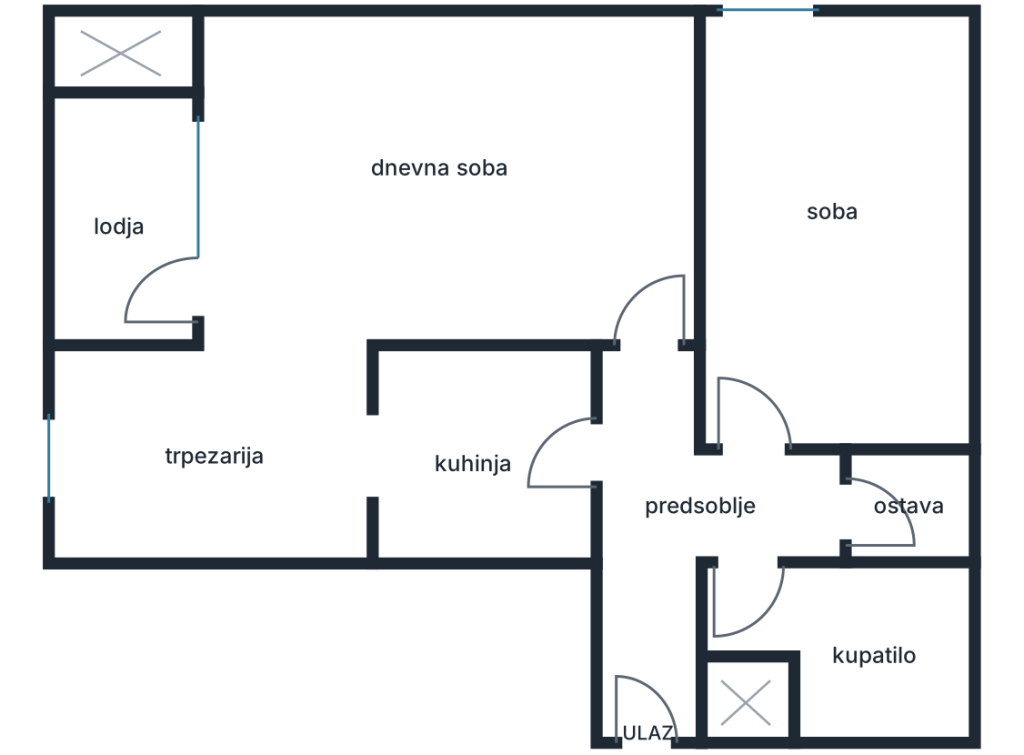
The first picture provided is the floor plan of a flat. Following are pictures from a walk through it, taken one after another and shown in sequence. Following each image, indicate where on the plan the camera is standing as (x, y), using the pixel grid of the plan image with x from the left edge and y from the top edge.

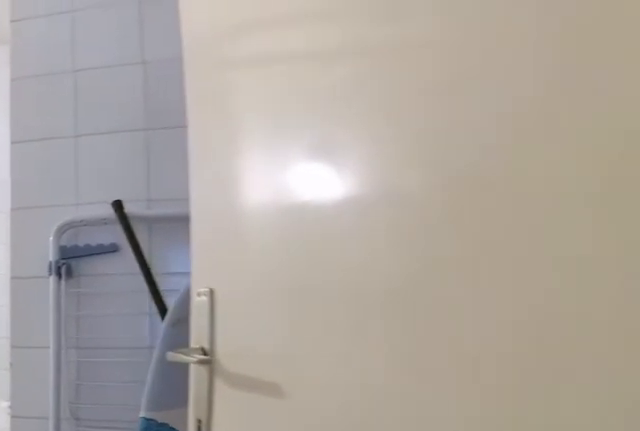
(769, 510)
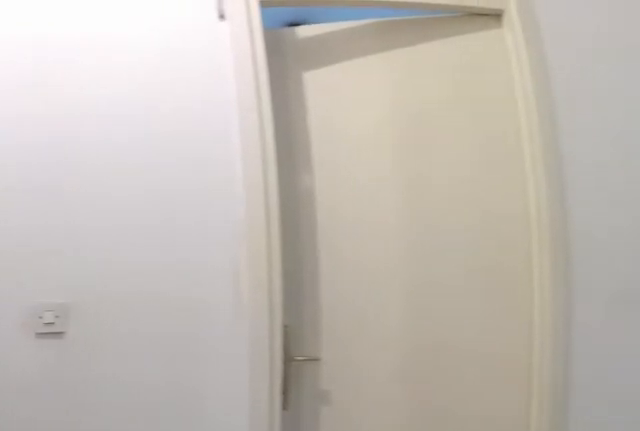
(797, 510)
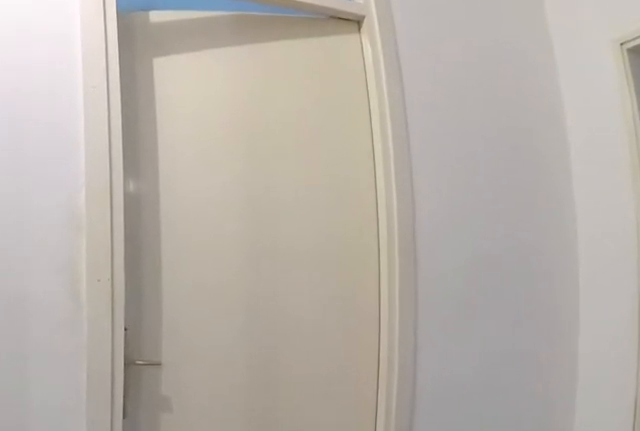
(769, 521)
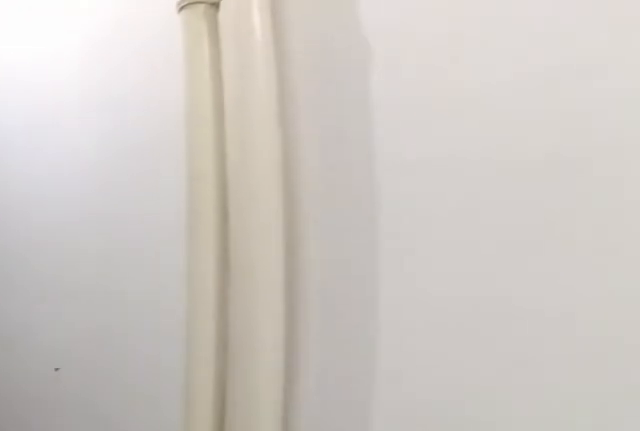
(639, 534)
